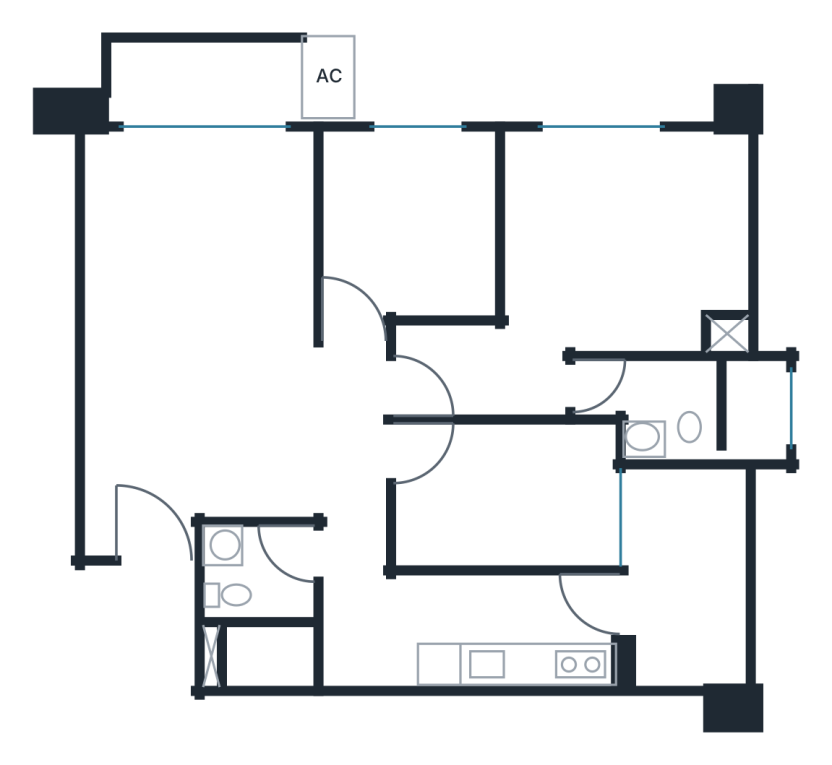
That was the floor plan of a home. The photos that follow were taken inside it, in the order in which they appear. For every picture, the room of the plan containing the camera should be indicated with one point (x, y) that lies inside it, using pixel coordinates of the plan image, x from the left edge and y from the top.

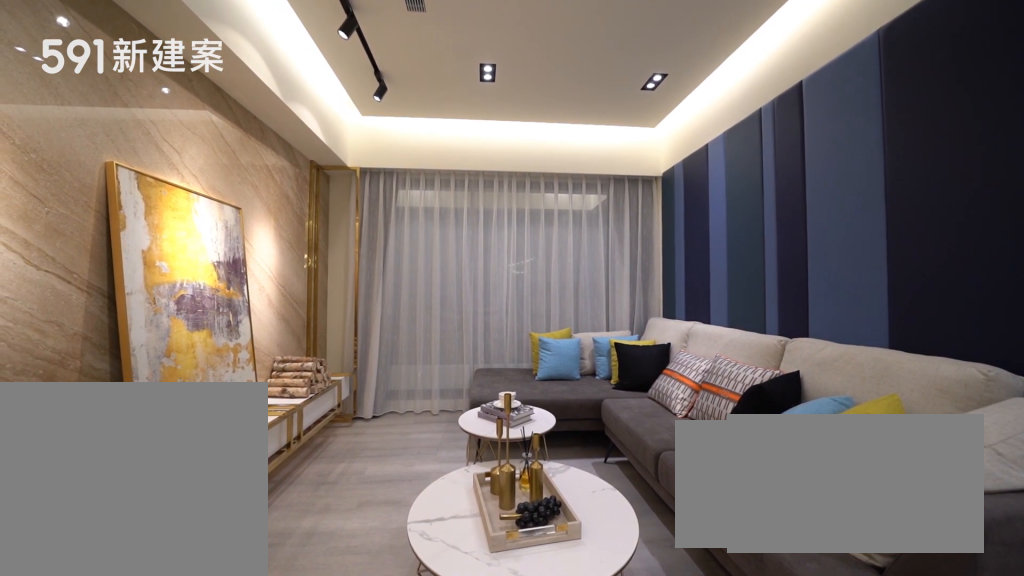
(200, 235)
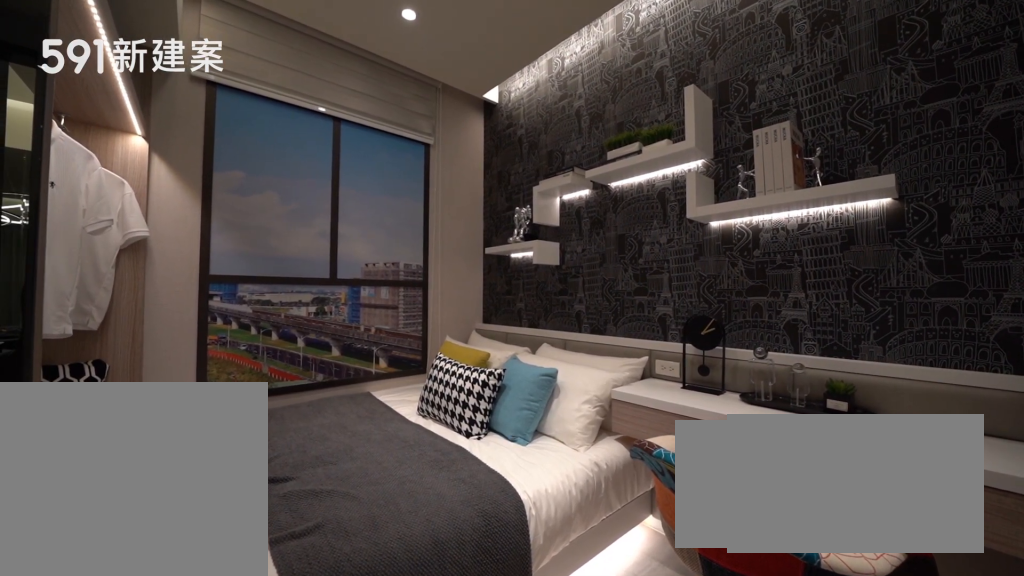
(410, 223)
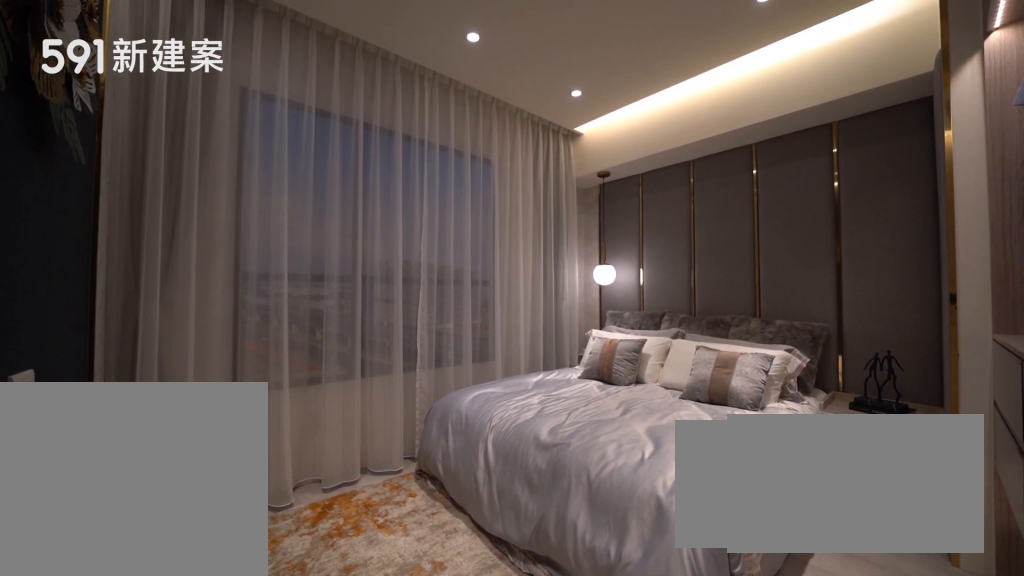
(590, 266)
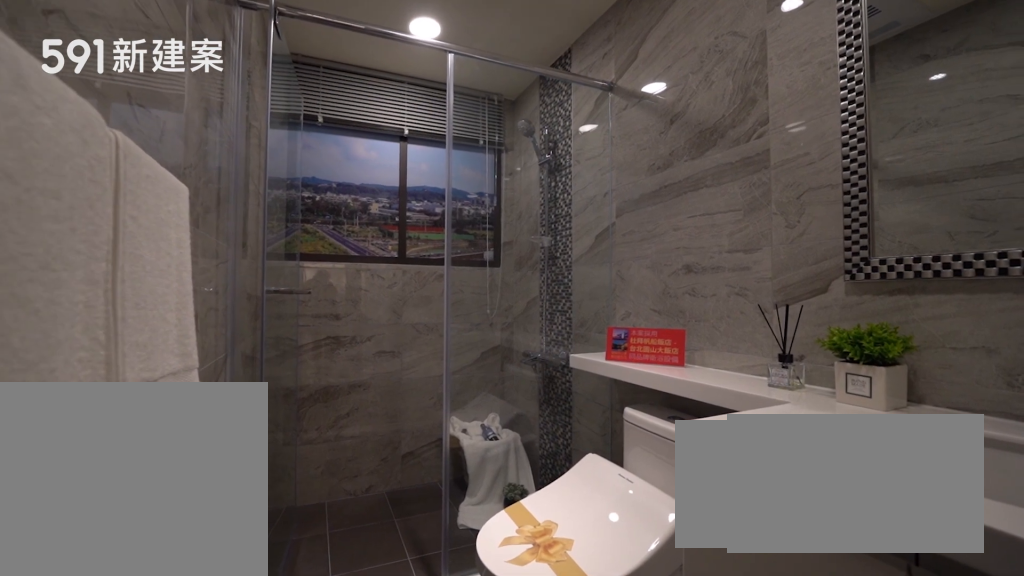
(697, 407)
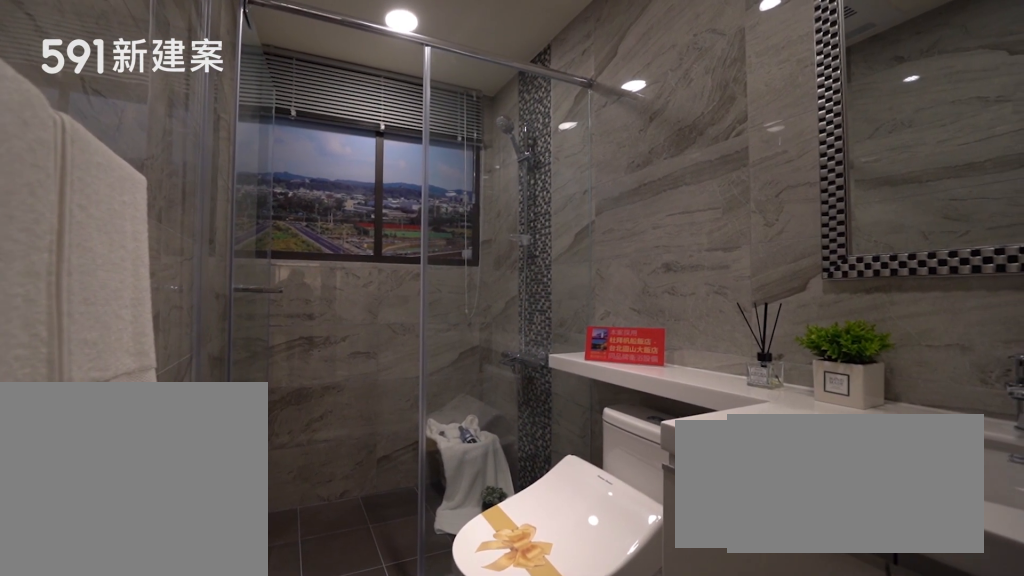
(697, 407)
